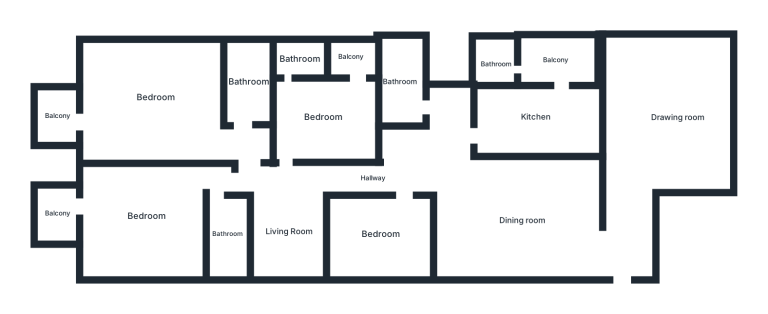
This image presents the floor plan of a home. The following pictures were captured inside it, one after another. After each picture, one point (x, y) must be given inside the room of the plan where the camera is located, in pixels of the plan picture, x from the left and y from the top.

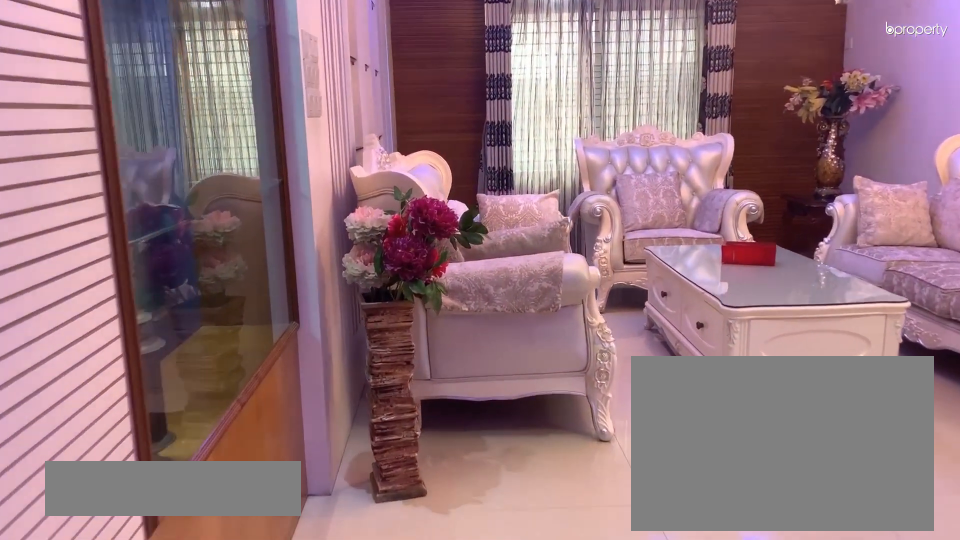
(626, 222)
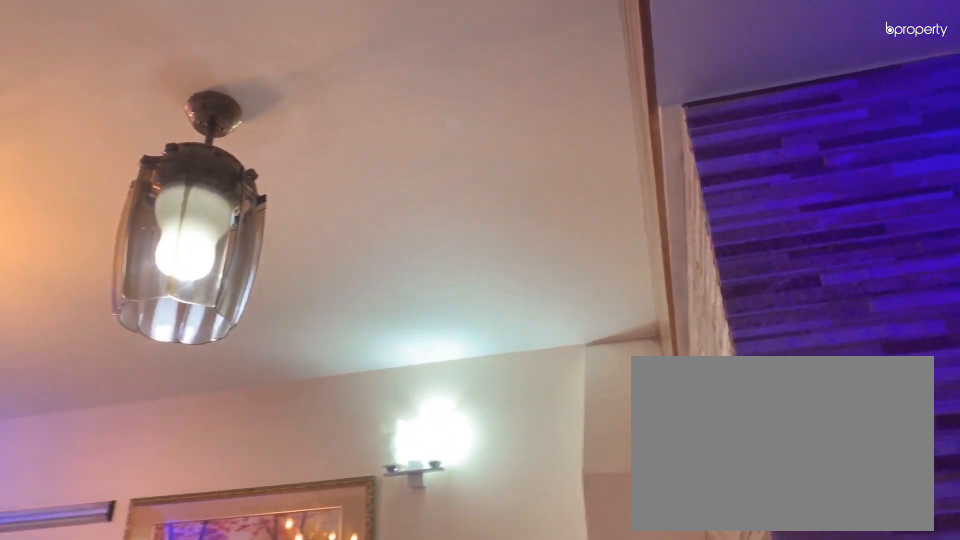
(676, 119)
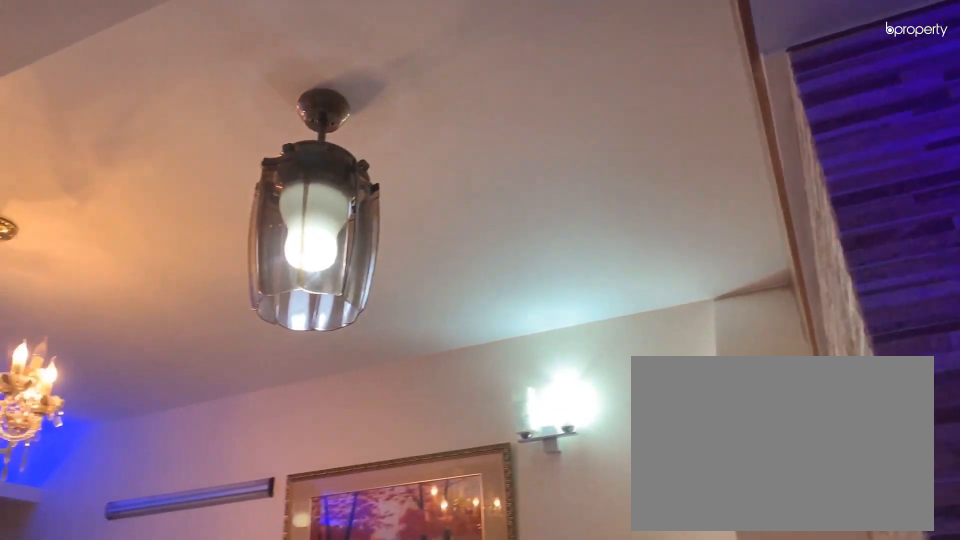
(676, 119)
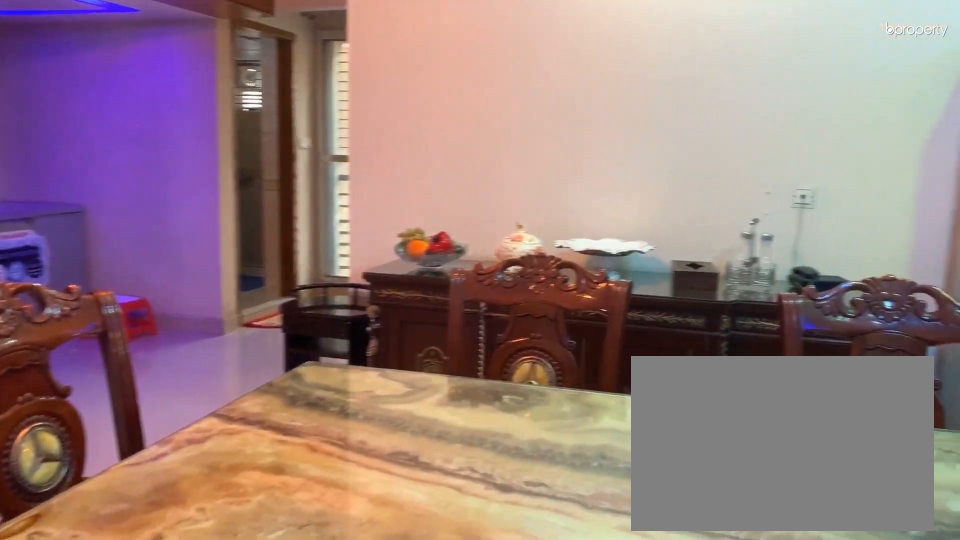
(521, 221)
